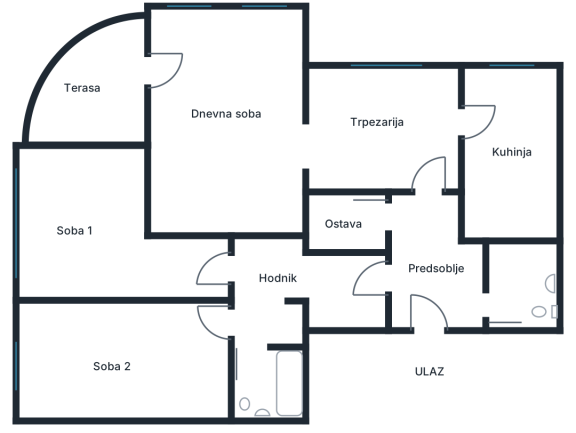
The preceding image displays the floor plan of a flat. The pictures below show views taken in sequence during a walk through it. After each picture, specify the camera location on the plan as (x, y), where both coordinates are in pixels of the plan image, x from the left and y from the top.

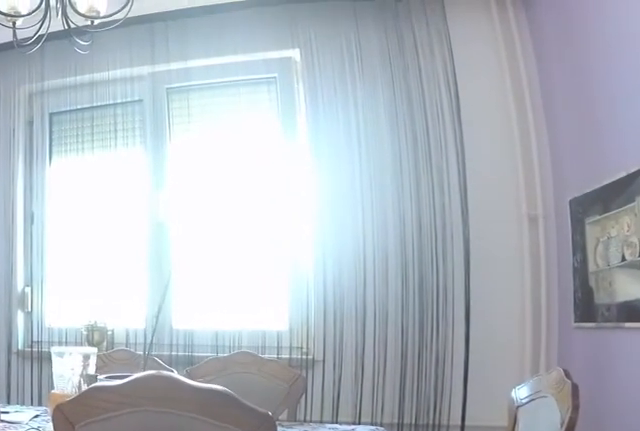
(437, 191)
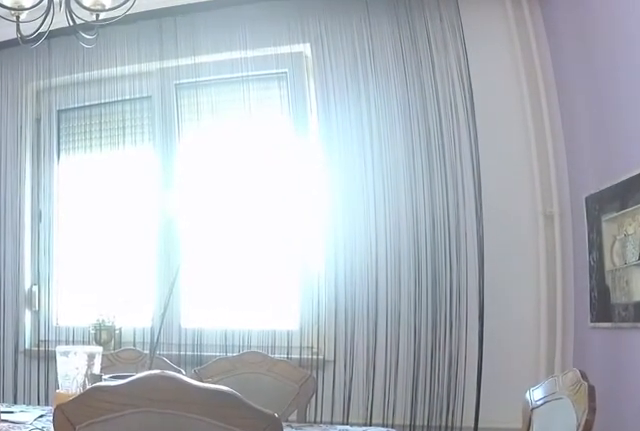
(437, 191)
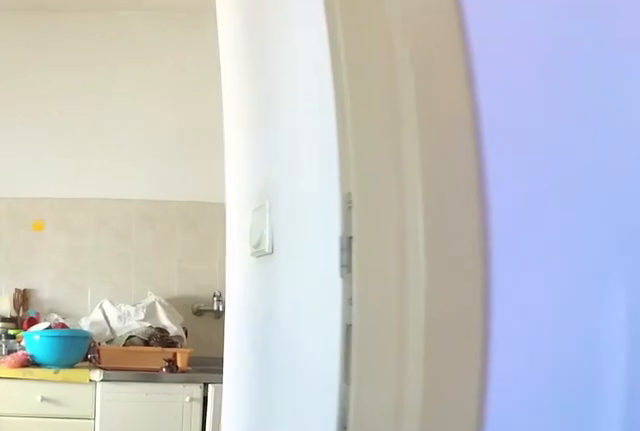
(430, 150)
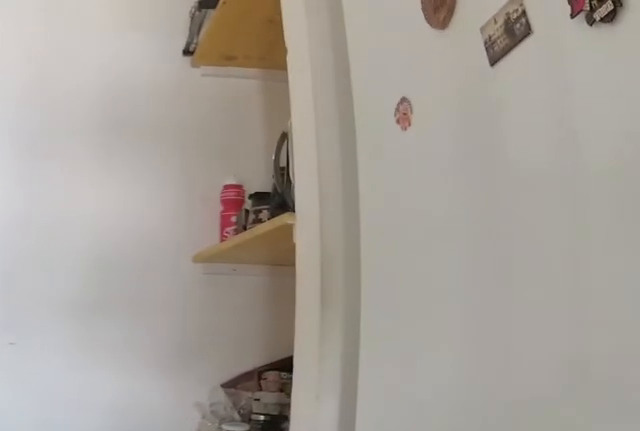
(507, 141)
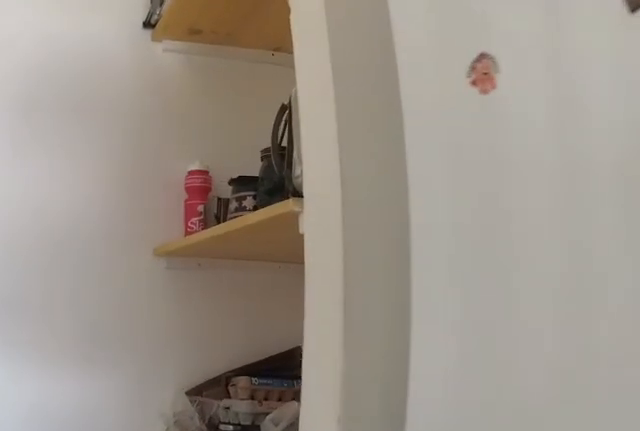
(507, 153)
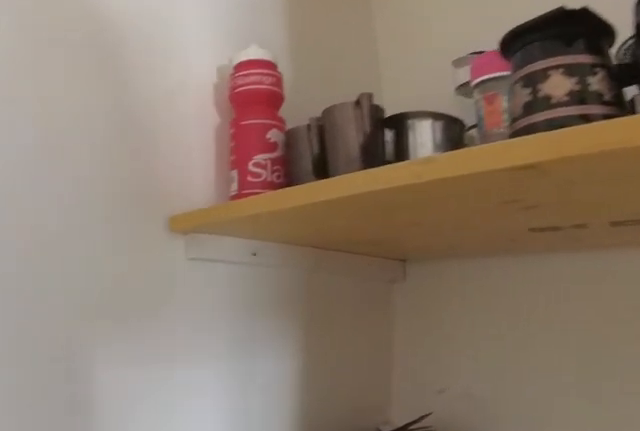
(507, 195)
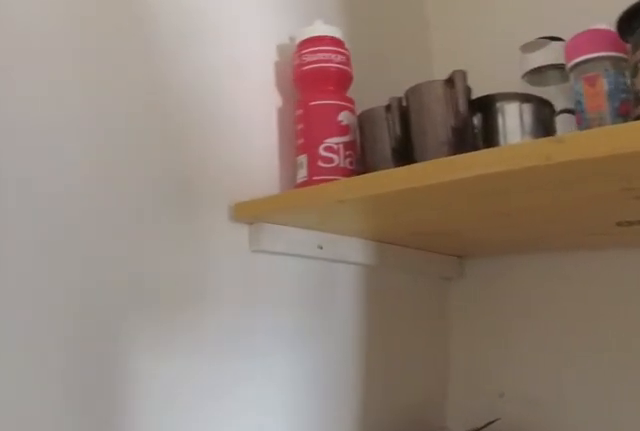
(507, 200)
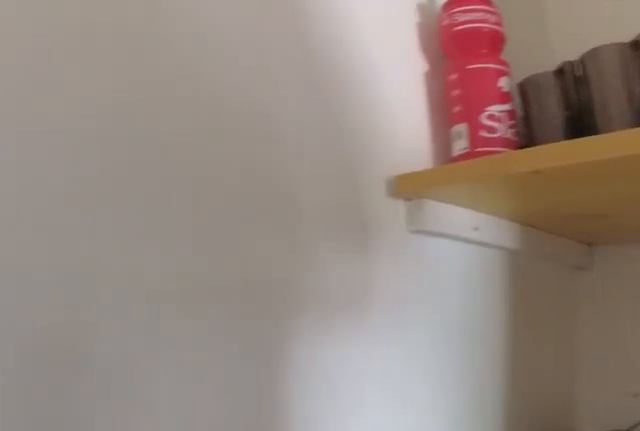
(507, 213)
